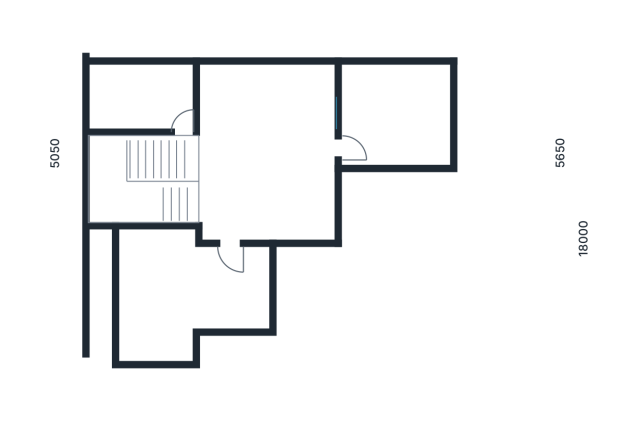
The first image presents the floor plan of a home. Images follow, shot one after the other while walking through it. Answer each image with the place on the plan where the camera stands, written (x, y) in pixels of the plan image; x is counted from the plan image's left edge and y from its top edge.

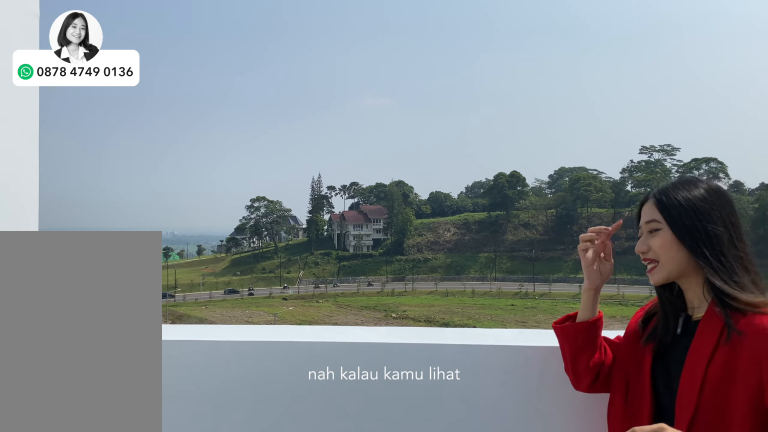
(394, 104)
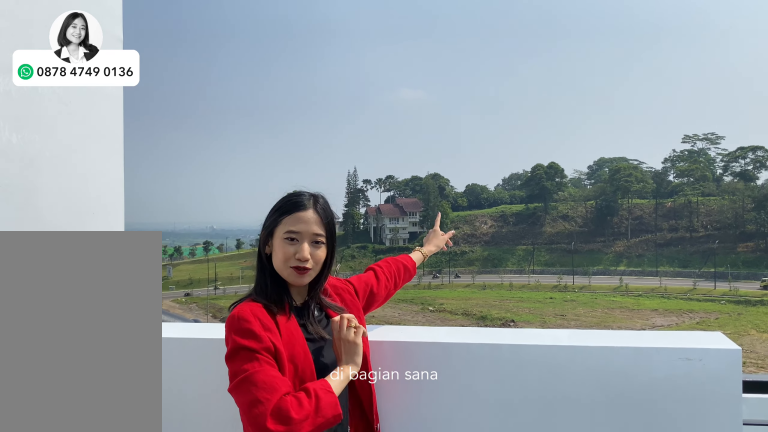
(394, 104)
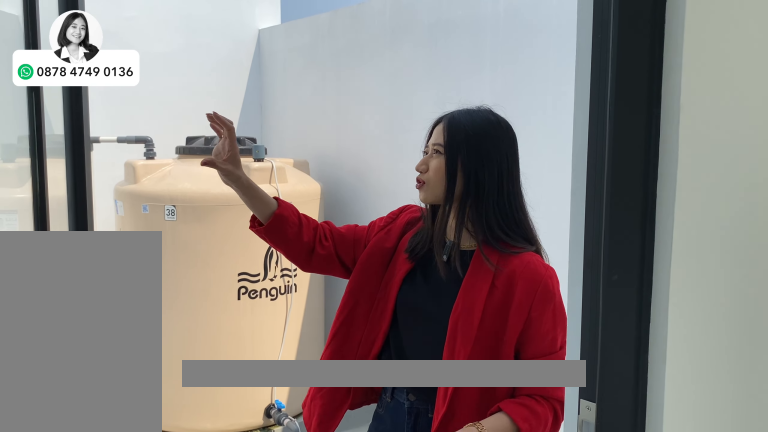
(142, 91)
